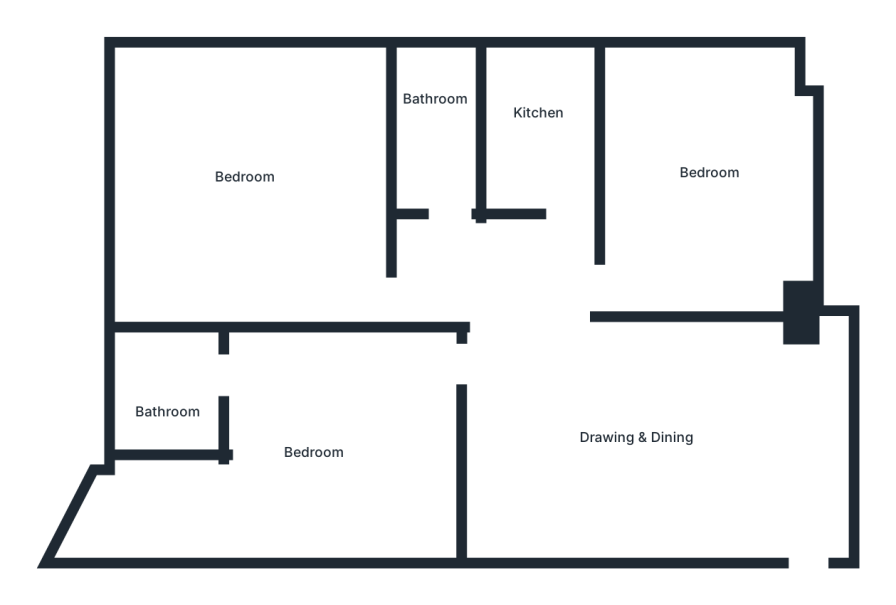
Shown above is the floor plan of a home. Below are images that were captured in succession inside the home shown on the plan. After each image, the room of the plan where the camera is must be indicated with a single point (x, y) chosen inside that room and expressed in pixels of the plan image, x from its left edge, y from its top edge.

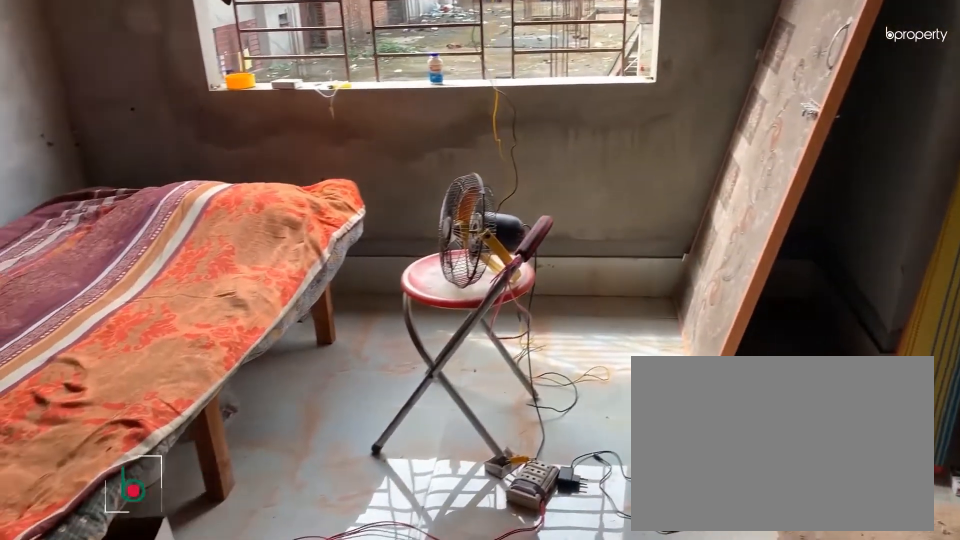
(700, 175)
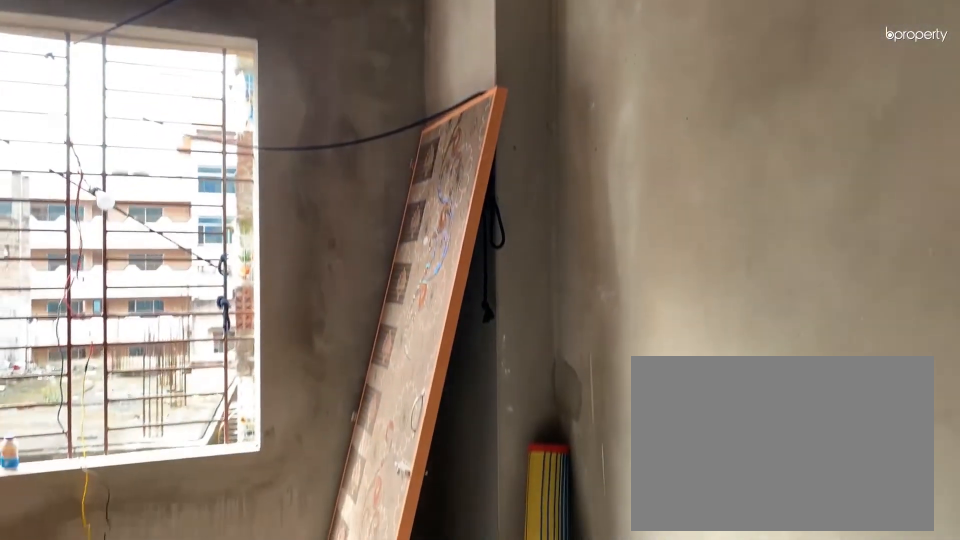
(699, 175)
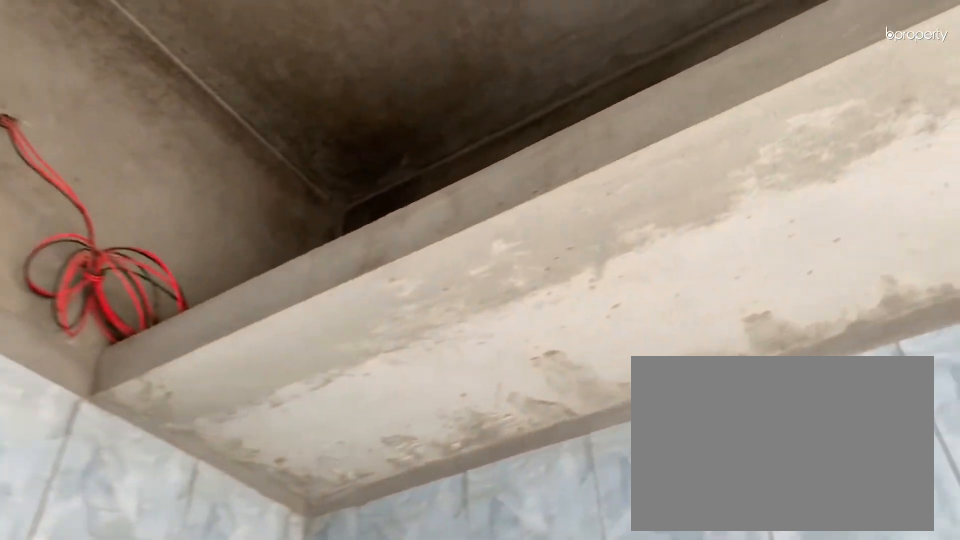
(528, 123)
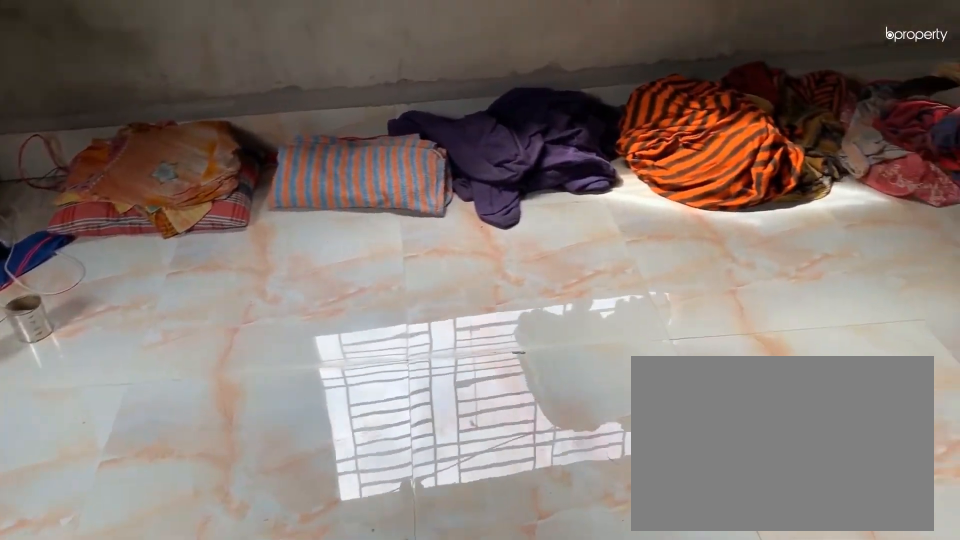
(246, 171)
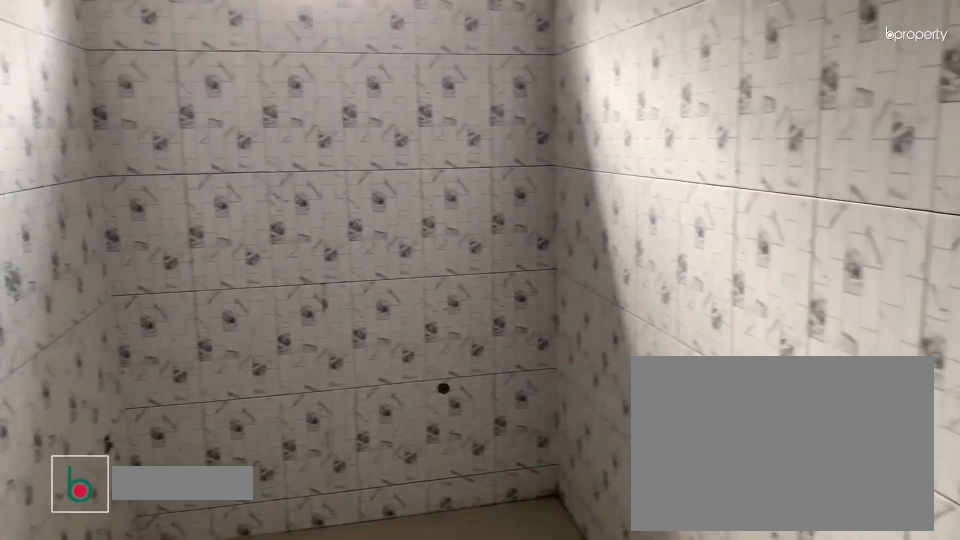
(433, 111)
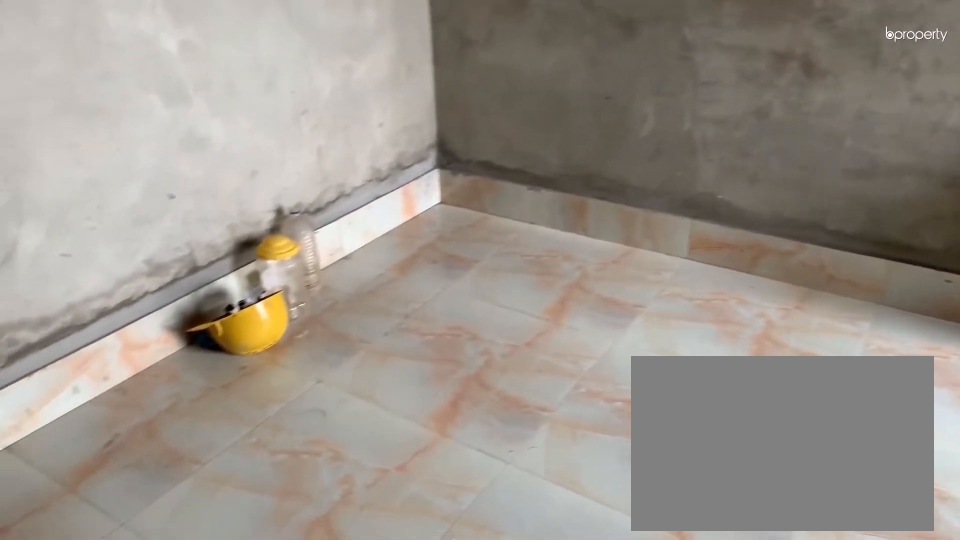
(325, 440)
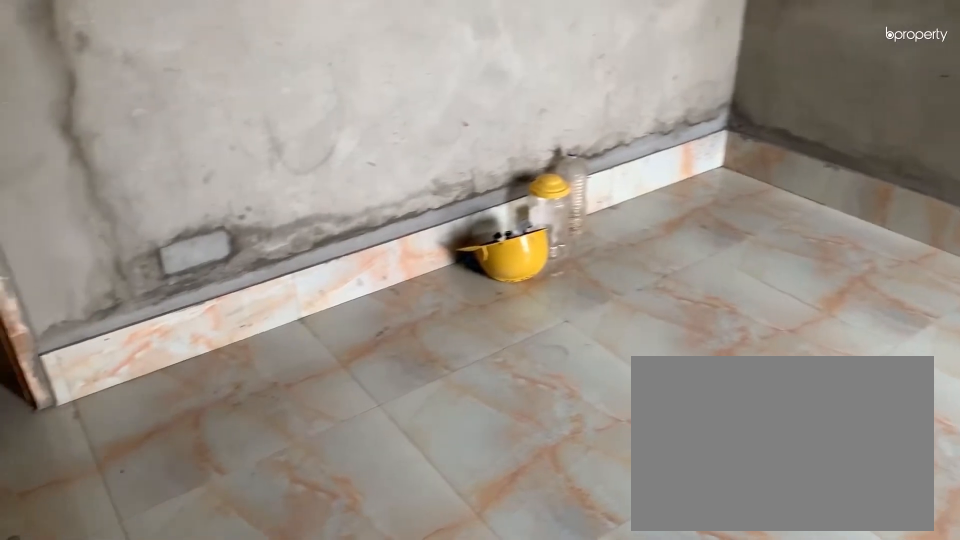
(325, 440)
